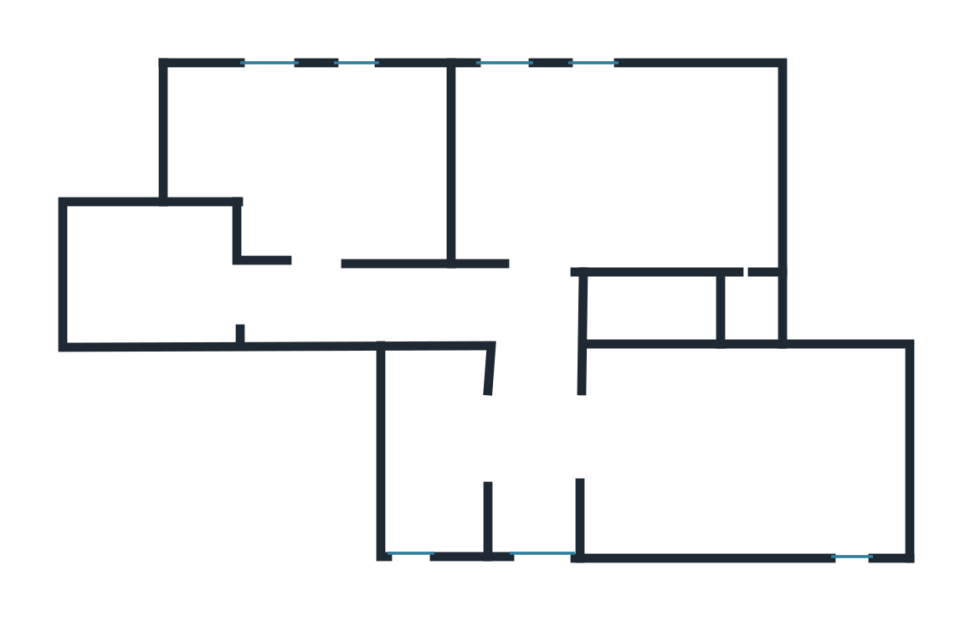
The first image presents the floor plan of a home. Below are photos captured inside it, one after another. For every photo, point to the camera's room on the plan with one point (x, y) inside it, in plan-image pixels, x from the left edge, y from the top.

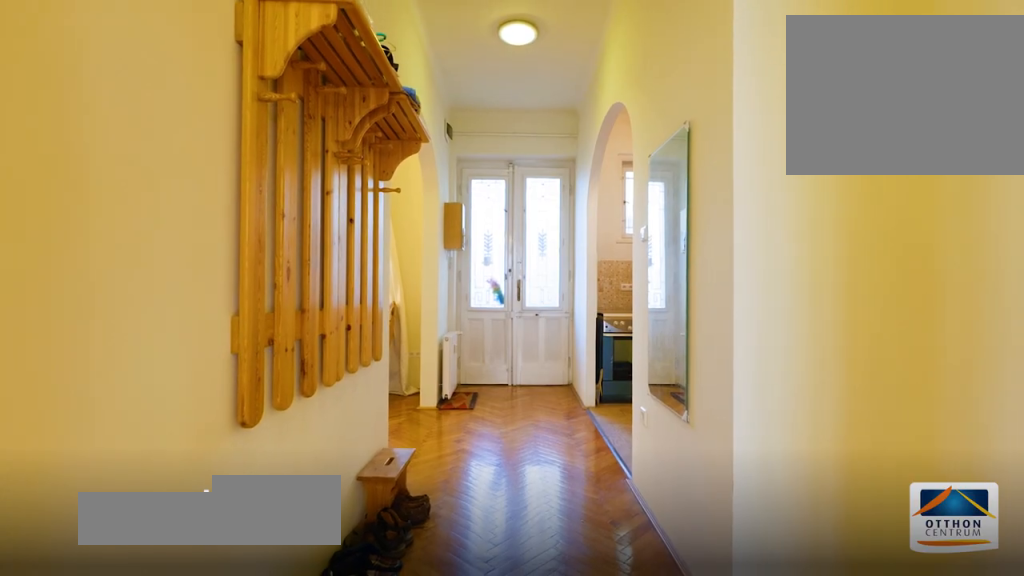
(538, 487)
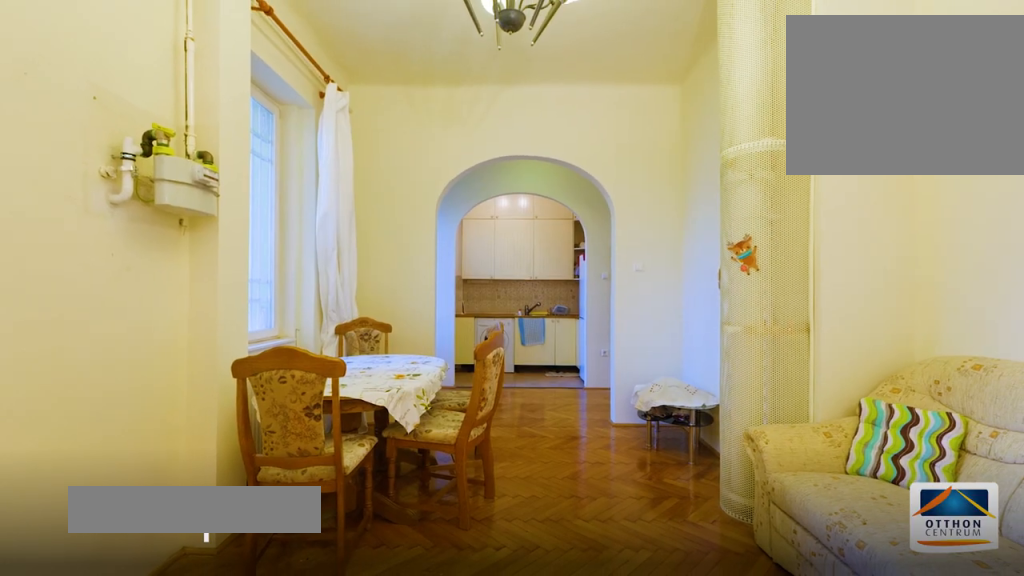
(728, 465)
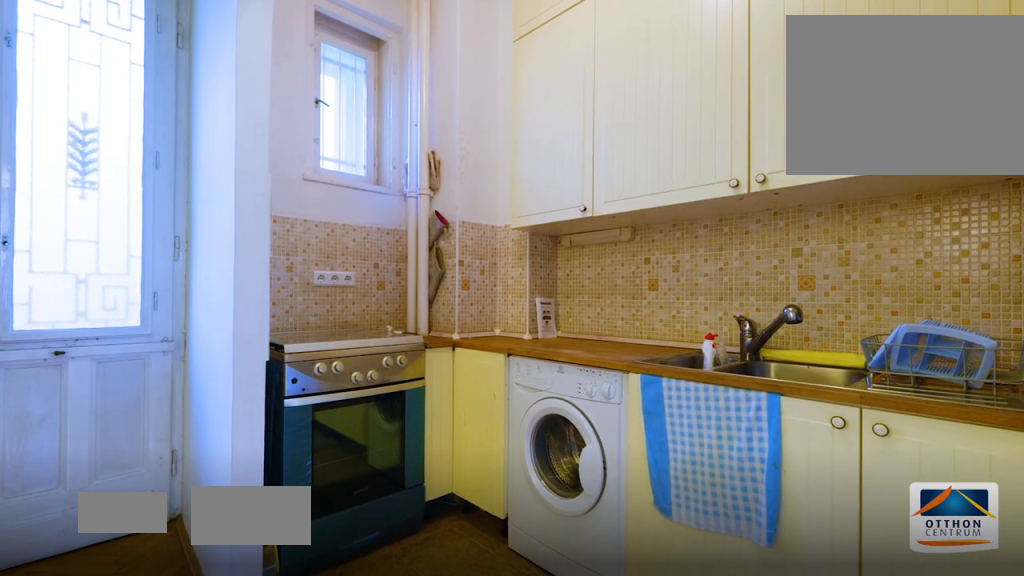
(440, 469)
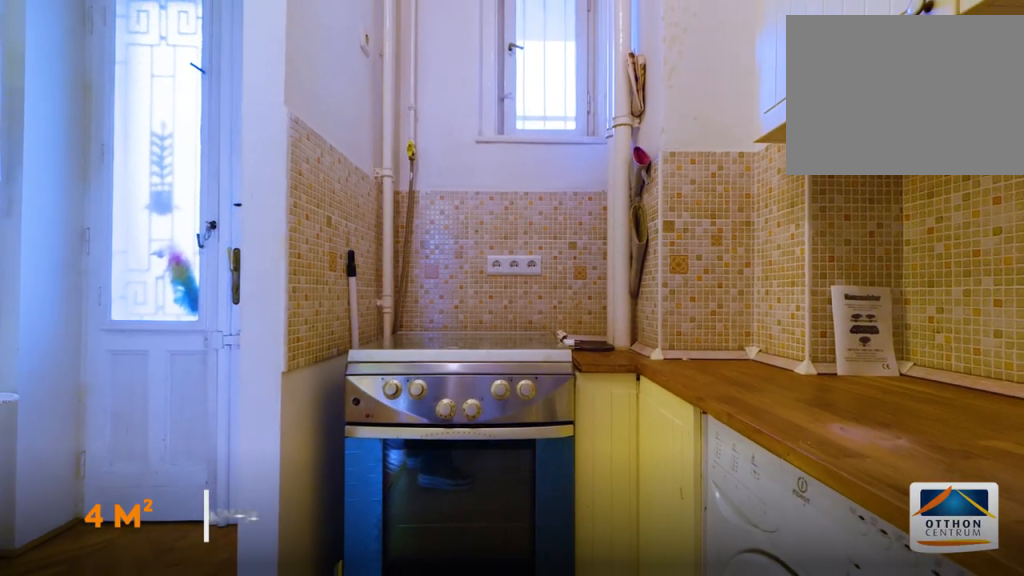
(440, 469)
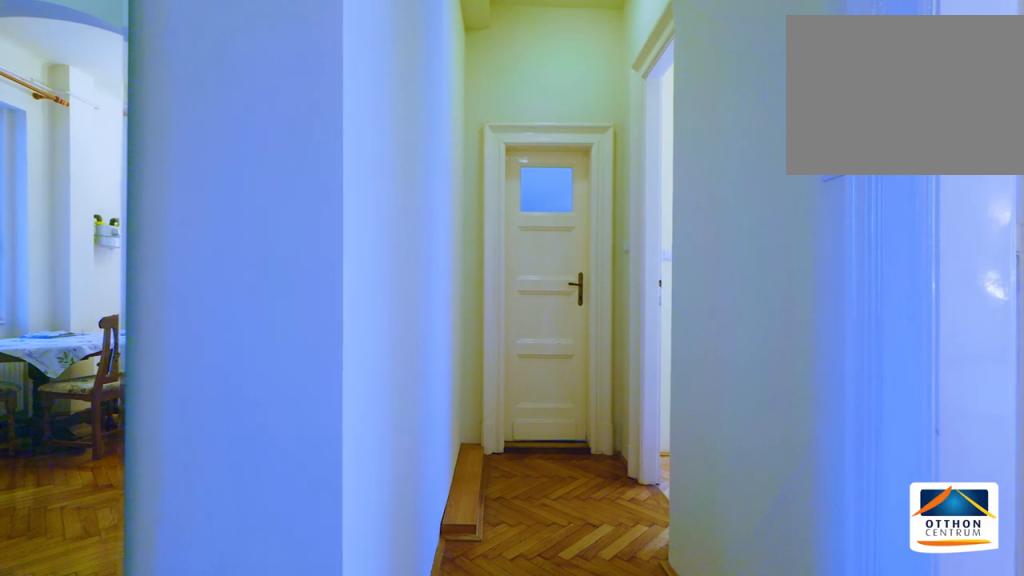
(546, 300)
